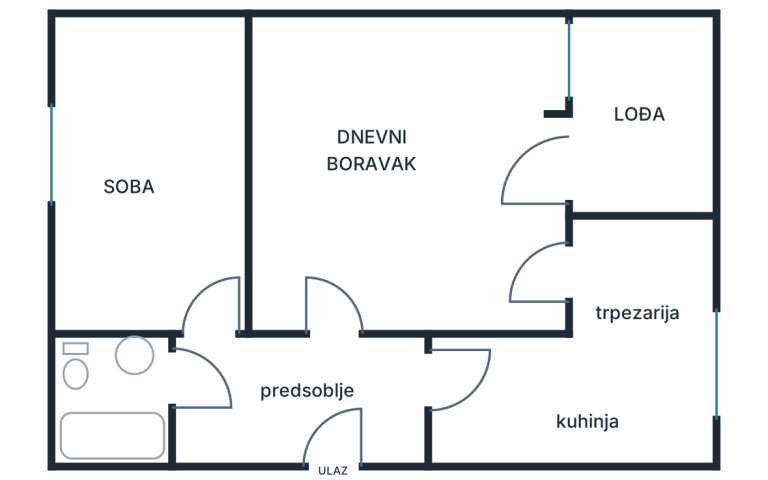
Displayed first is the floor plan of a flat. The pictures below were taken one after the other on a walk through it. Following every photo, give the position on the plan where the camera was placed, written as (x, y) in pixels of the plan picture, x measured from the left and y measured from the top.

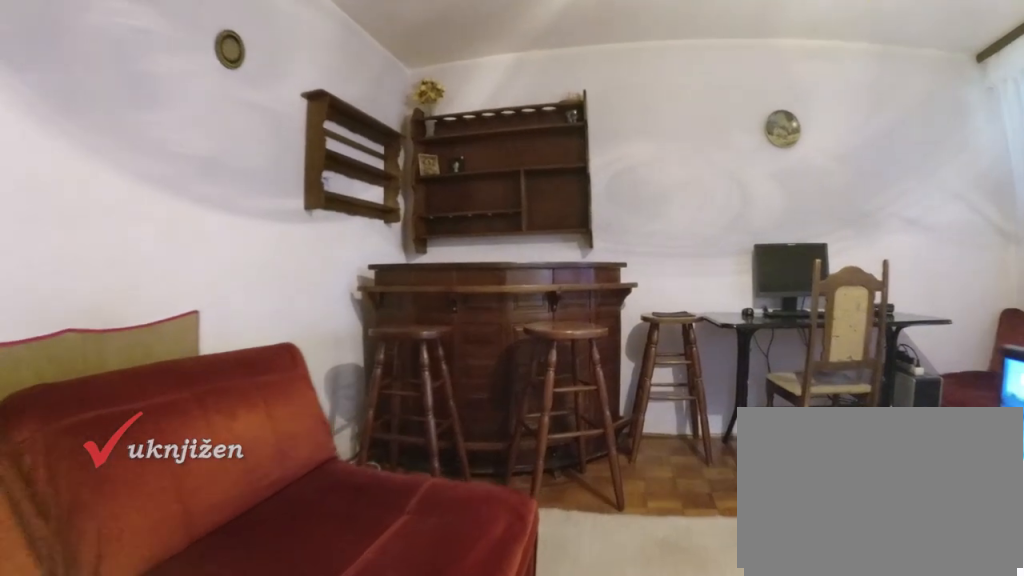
(345, 279)
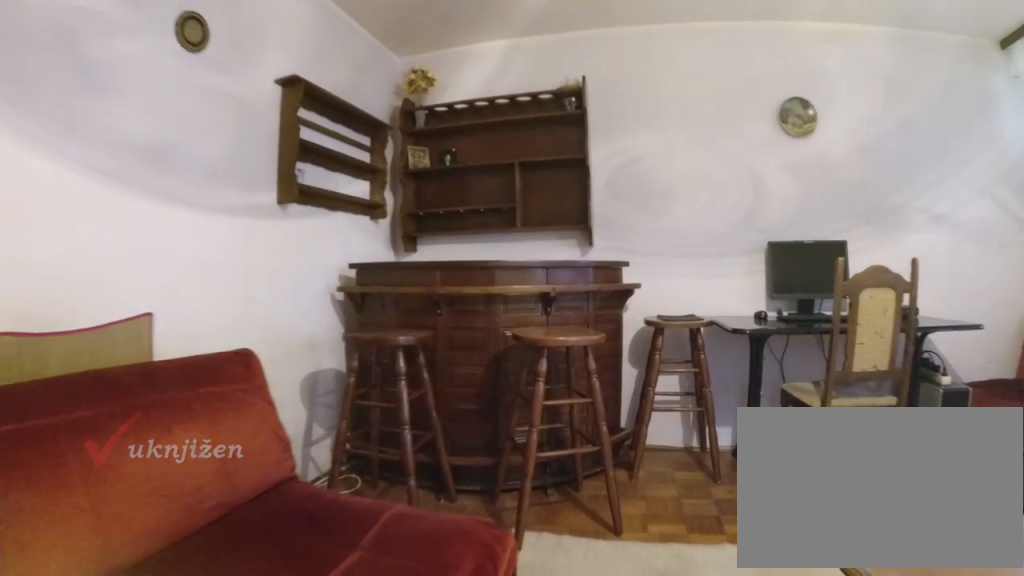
(346, 266)
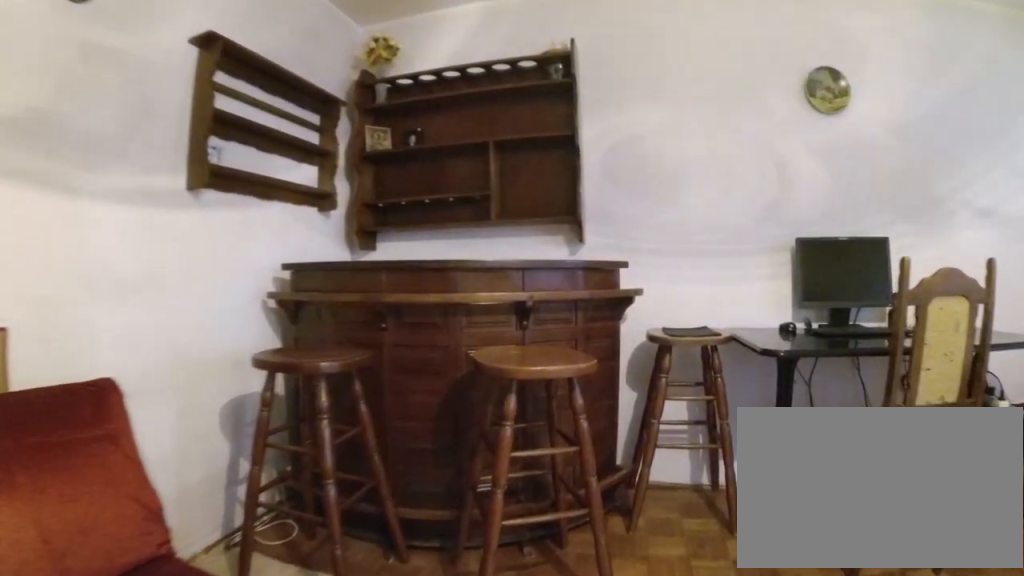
(345, 239)
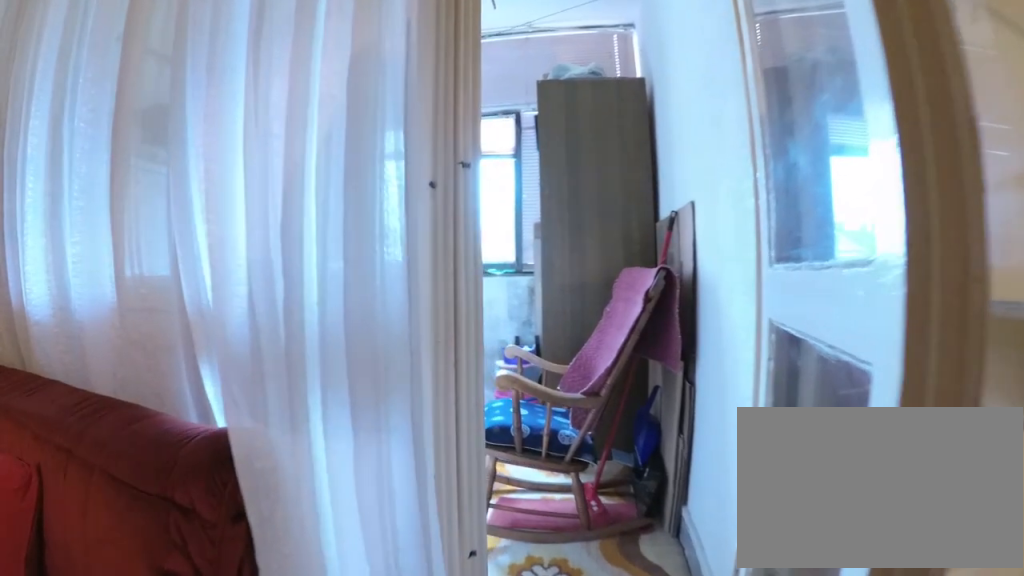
(464, 158)
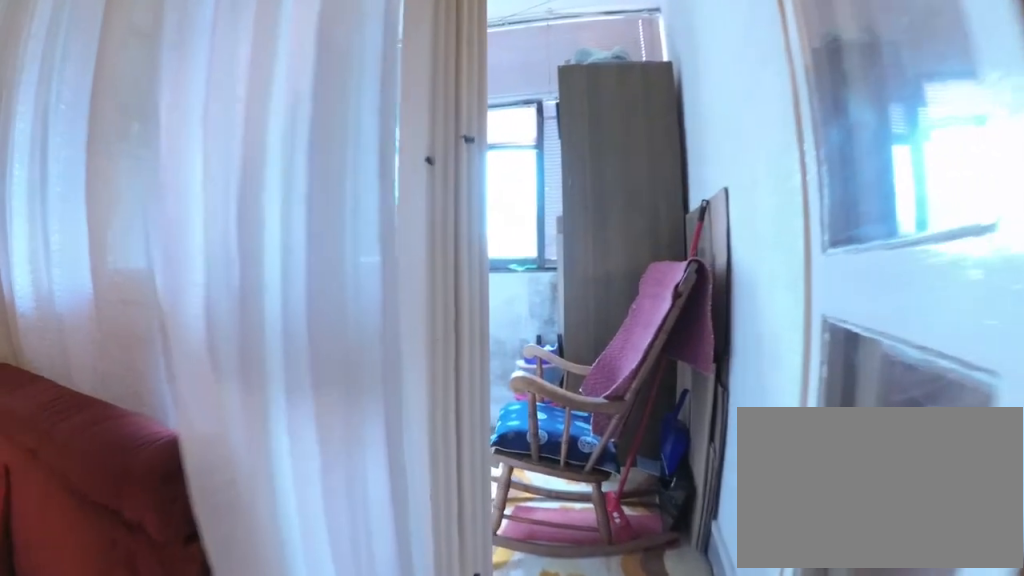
(475, 160)
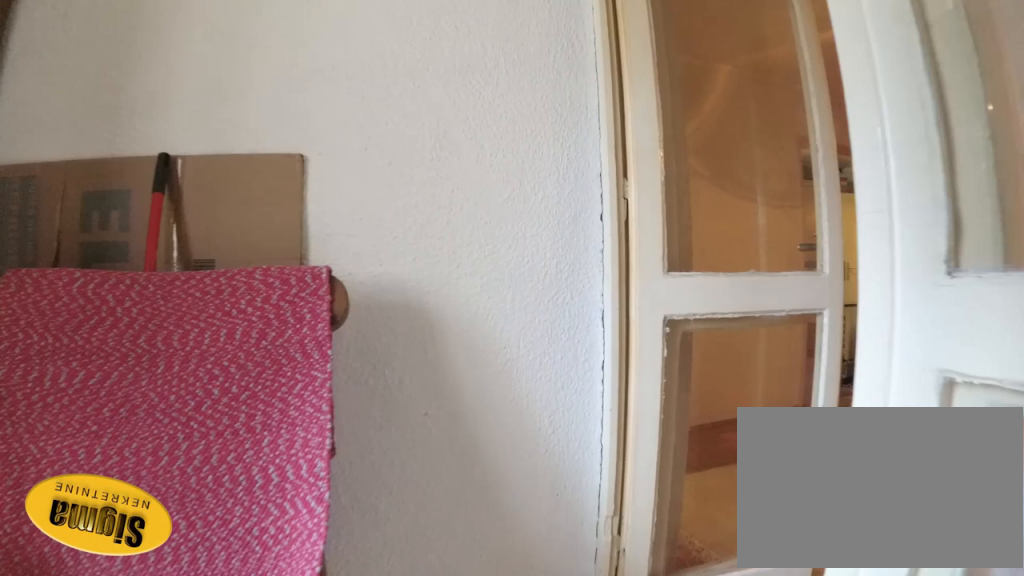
(631, 122)
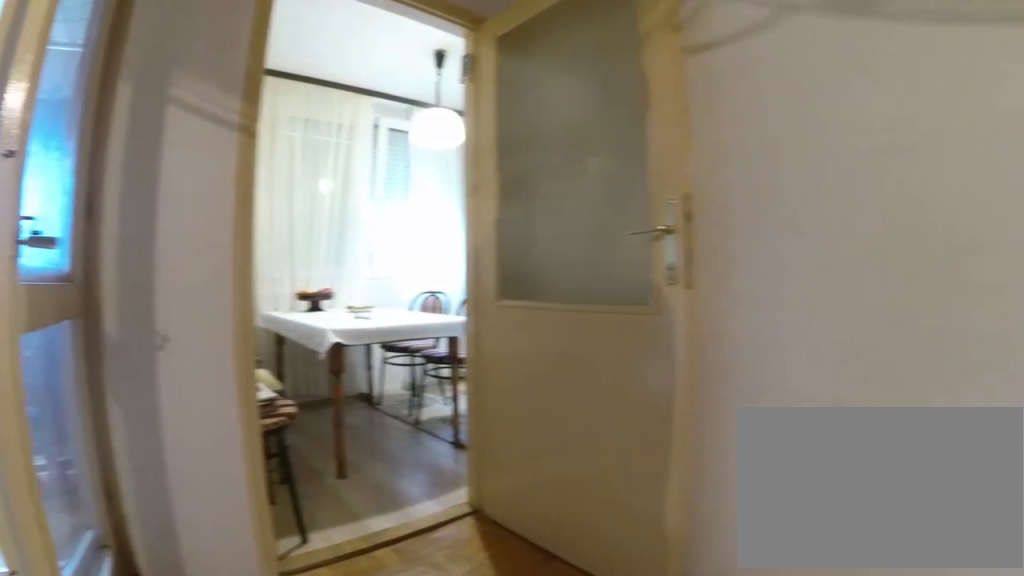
(459, 220)
